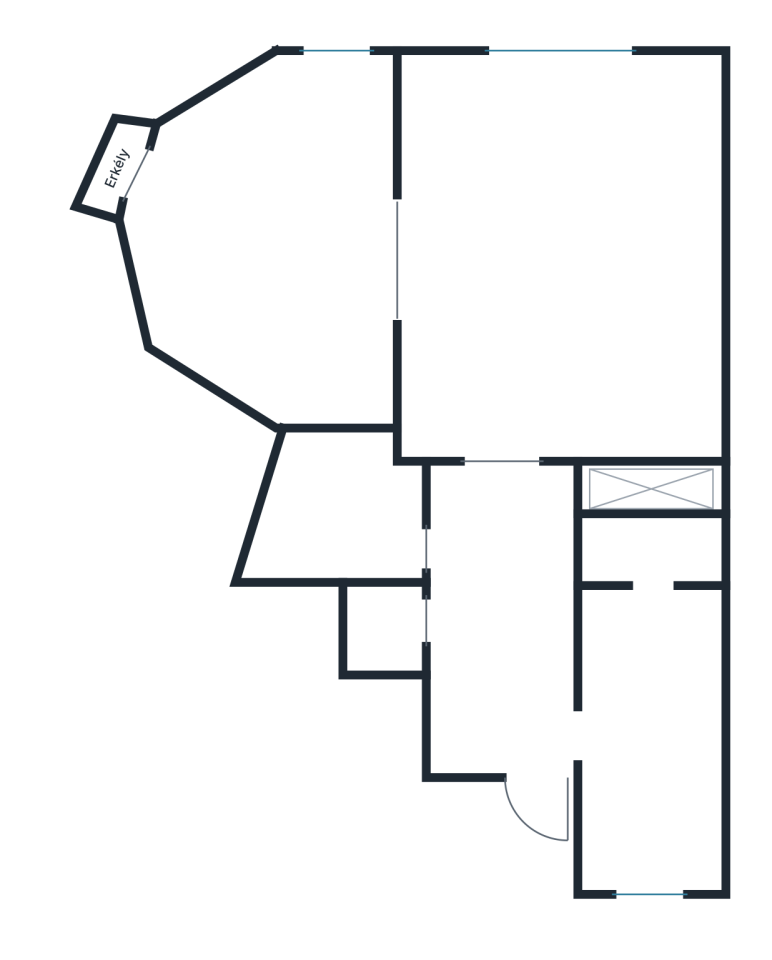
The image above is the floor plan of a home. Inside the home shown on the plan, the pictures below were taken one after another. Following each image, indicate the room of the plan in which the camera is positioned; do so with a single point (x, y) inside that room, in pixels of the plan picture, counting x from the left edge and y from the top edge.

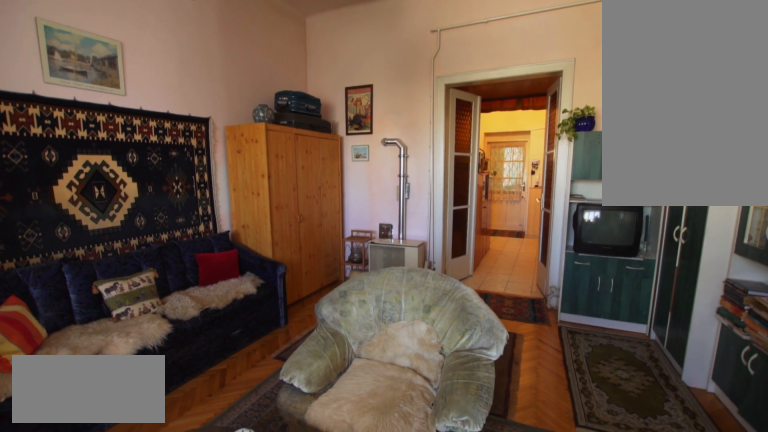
(567, 248)
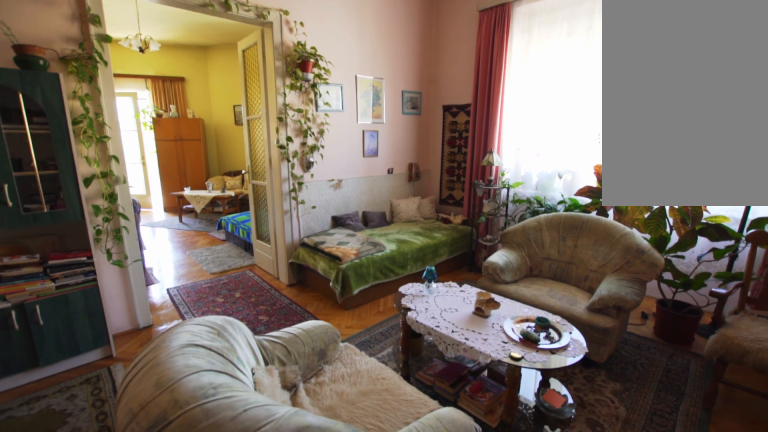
(569, 250)
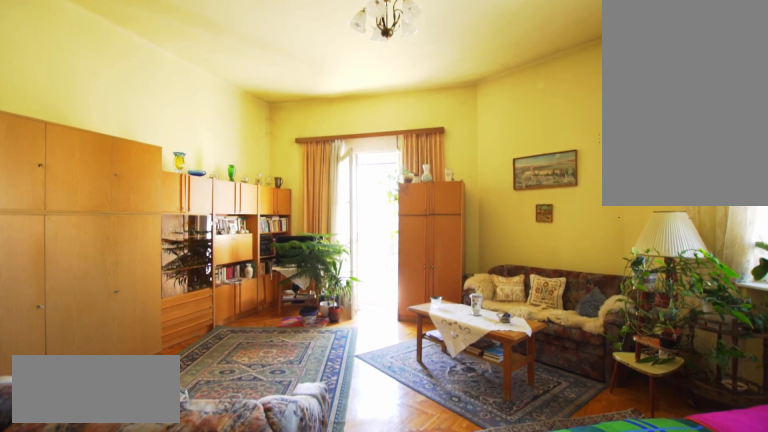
(264, 249)
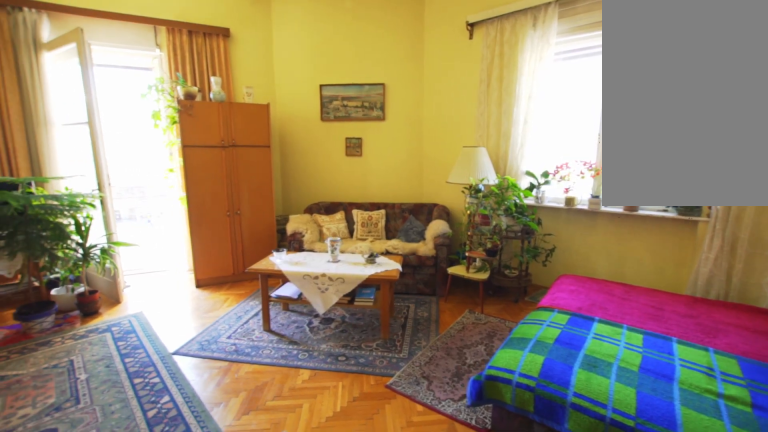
(264, 249)
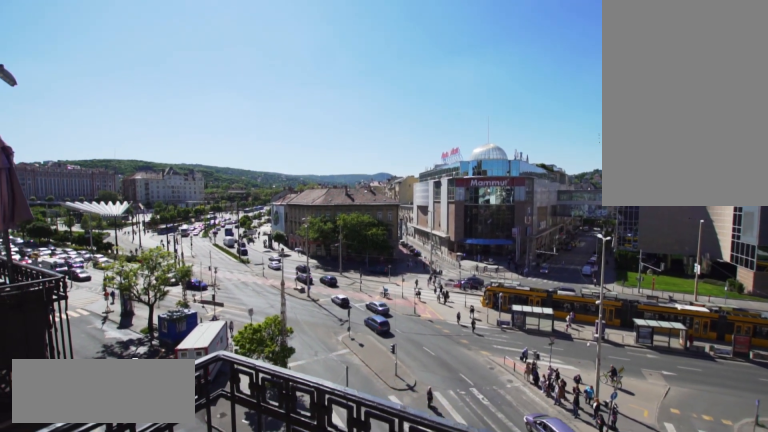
(111, 170)
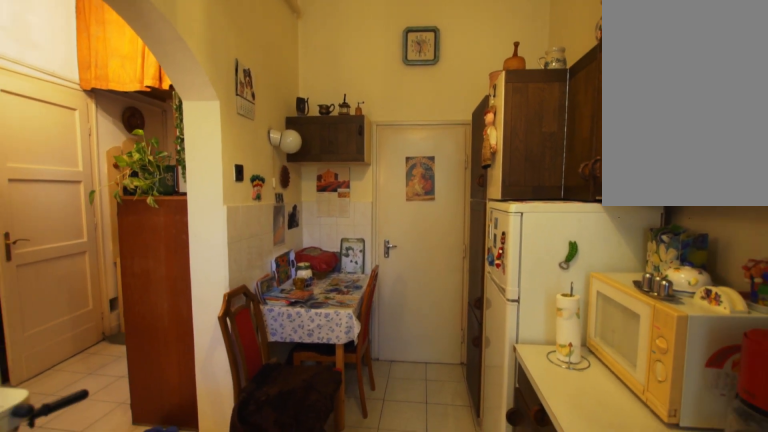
(652, 741)
